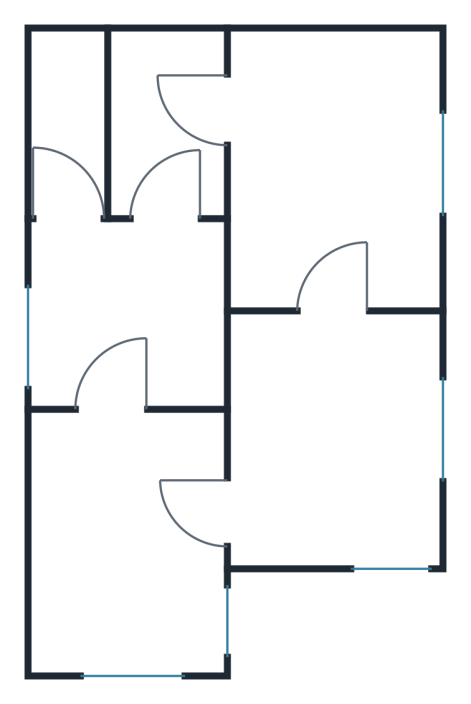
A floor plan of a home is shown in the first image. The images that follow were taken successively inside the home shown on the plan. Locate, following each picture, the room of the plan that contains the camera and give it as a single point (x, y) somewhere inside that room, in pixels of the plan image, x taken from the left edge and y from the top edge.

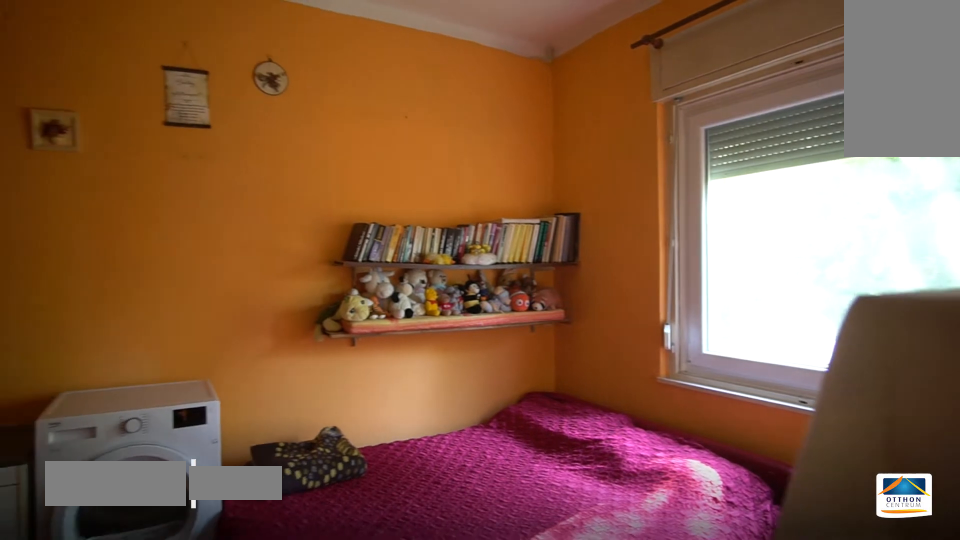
(338, 152)
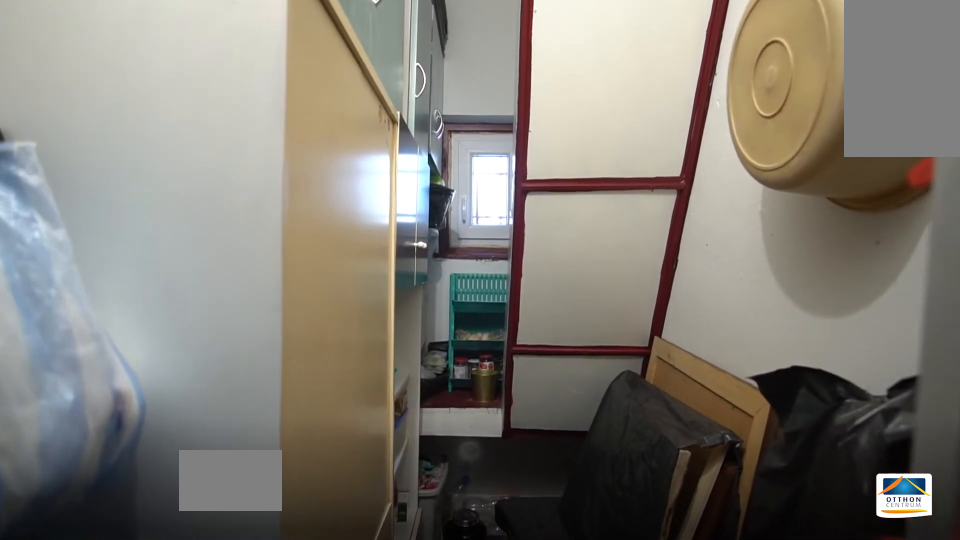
(76, 114)
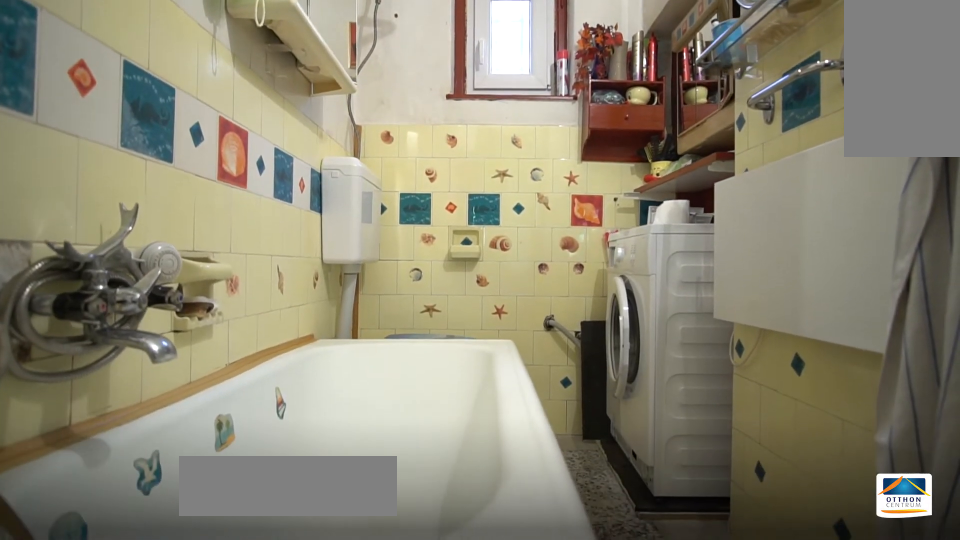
(171, 119)
